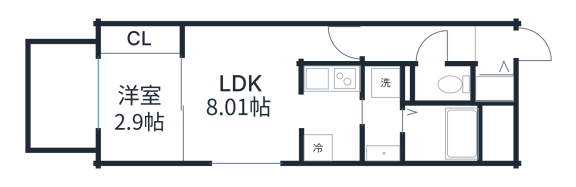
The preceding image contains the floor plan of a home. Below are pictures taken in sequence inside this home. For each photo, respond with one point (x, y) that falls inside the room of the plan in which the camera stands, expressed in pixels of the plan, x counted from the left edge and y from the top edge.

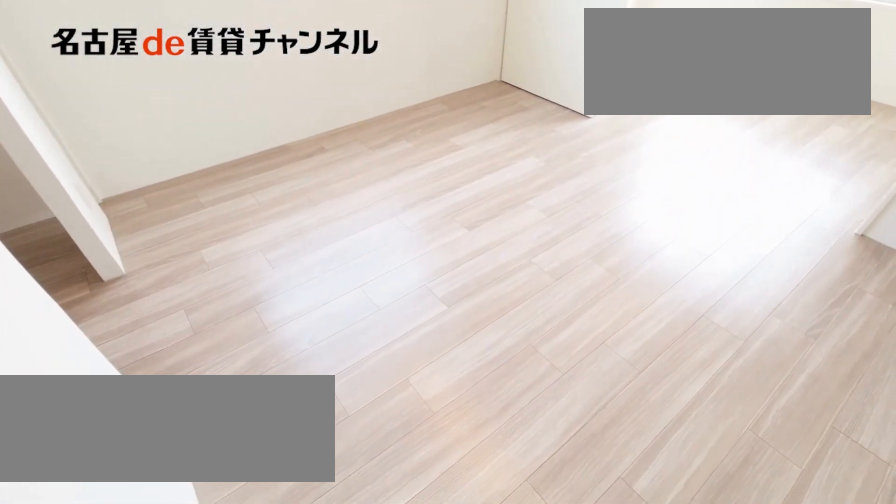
(250, 86)
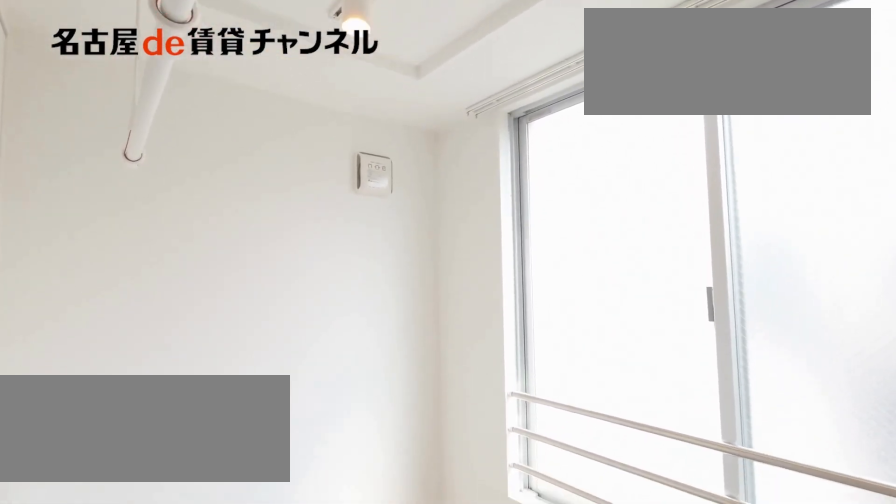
(139, 108)
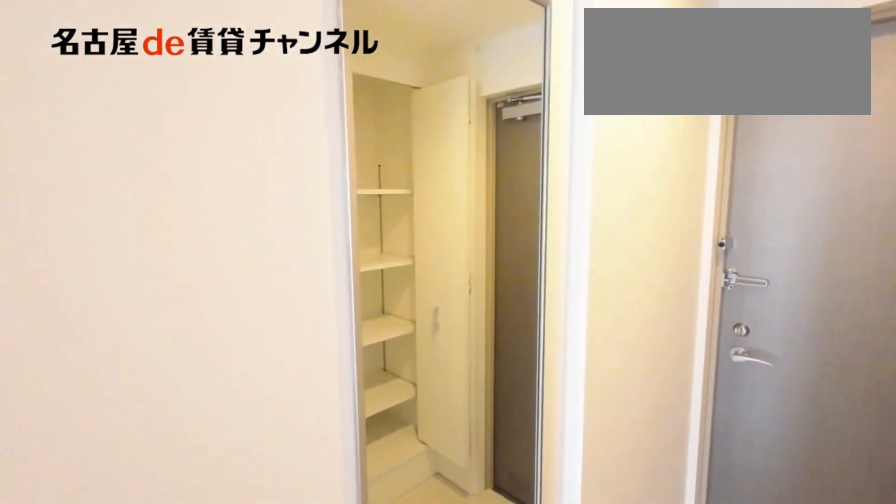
(496, 63)
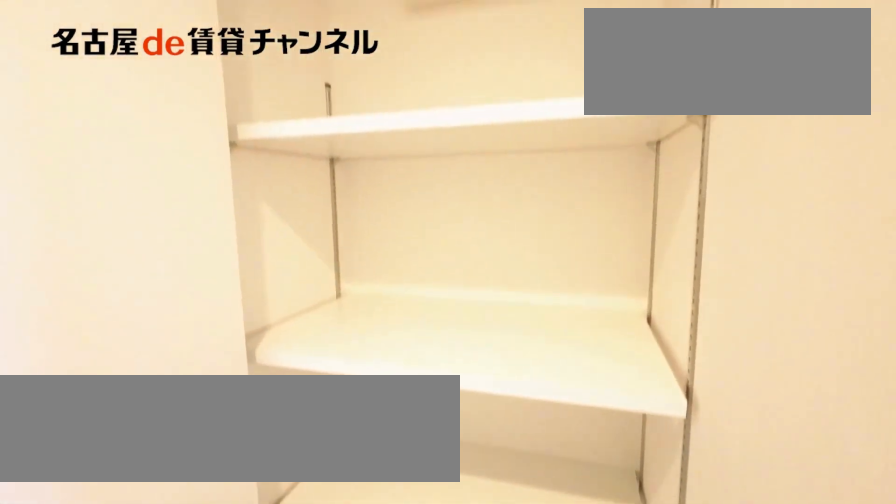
(496, 63)
